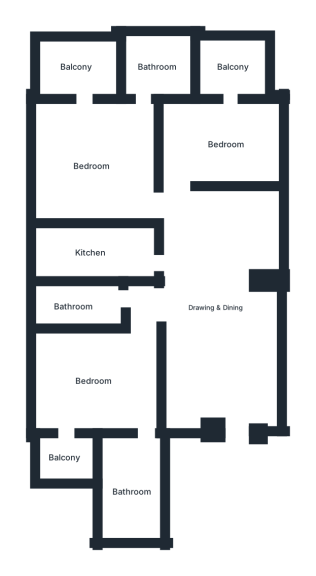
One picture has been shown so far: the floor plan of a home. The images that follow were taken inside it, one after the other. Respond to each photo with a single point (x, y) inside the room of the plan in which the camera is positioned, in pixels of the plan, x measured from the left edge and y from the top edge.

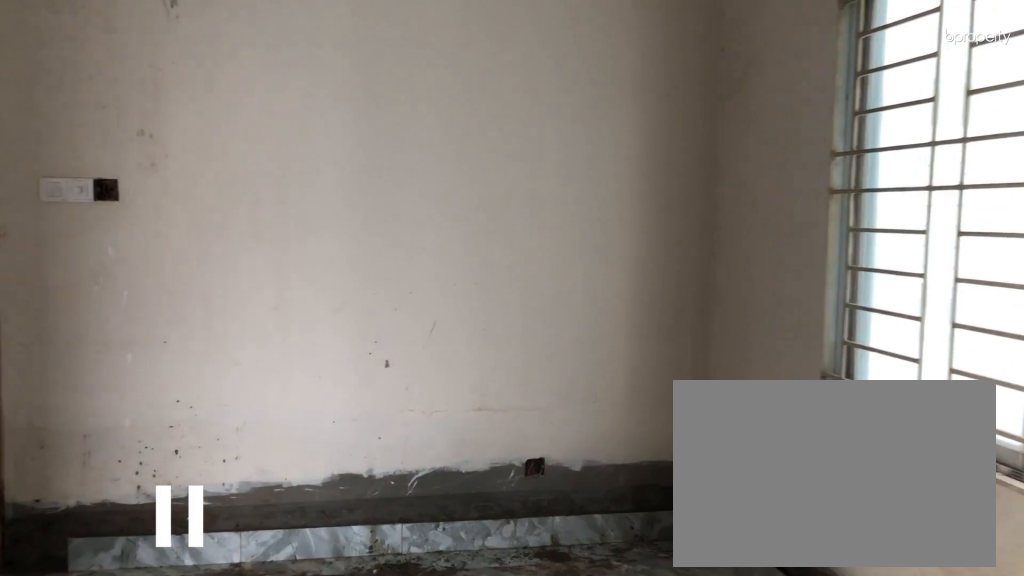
(215, 306)
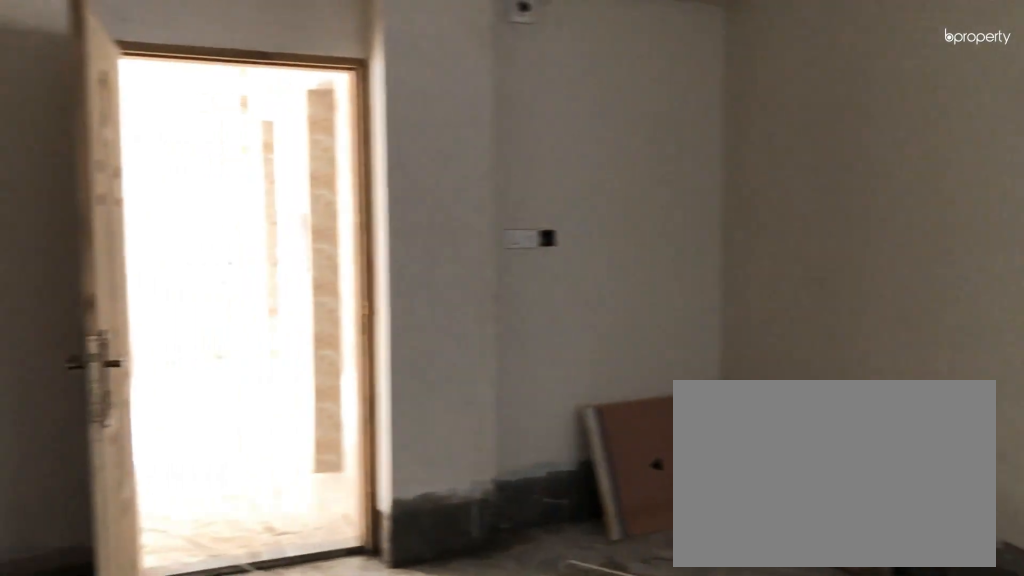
(215, 306)
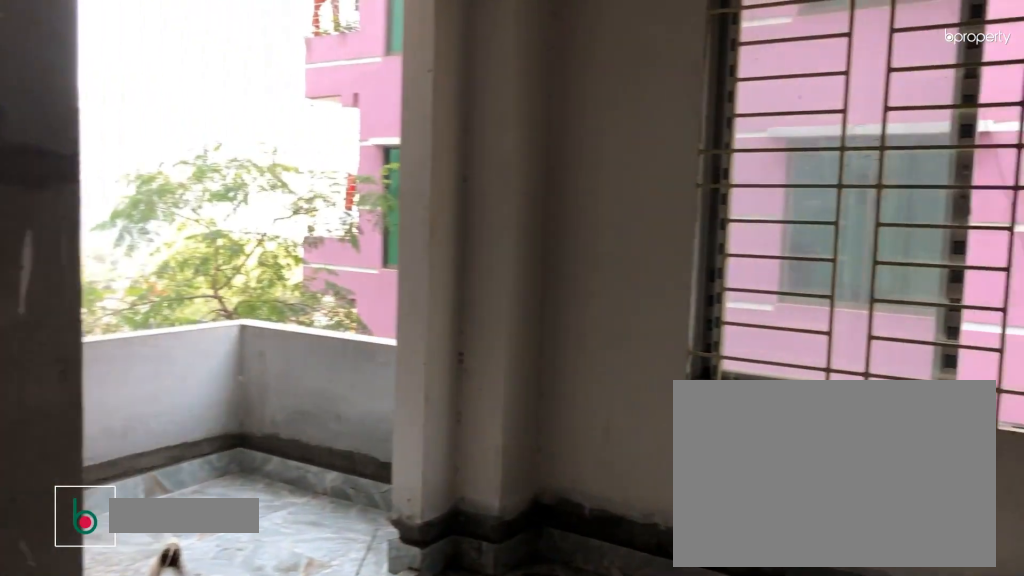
(92, 381)
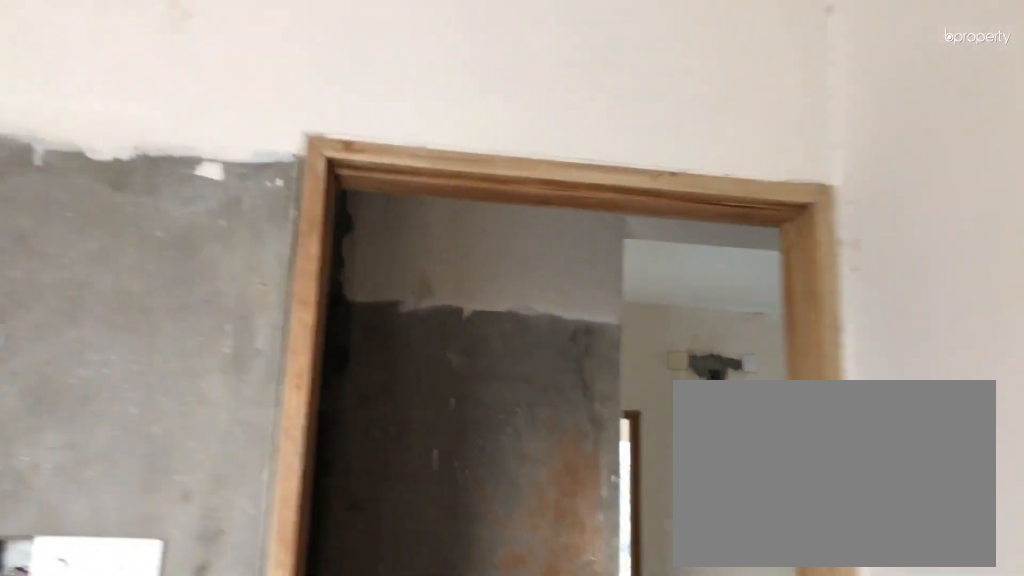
(92, 381)
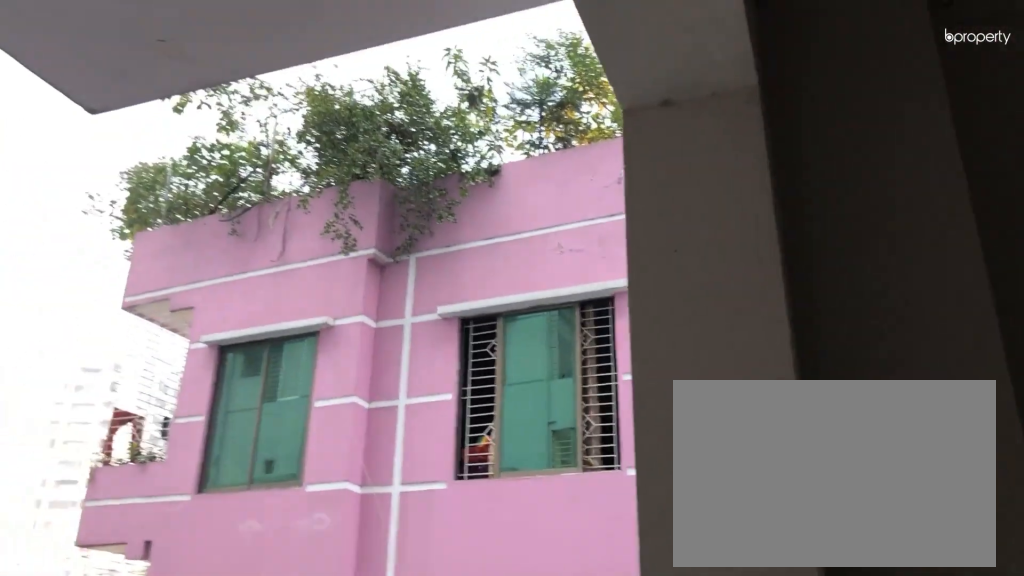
(66, 457)
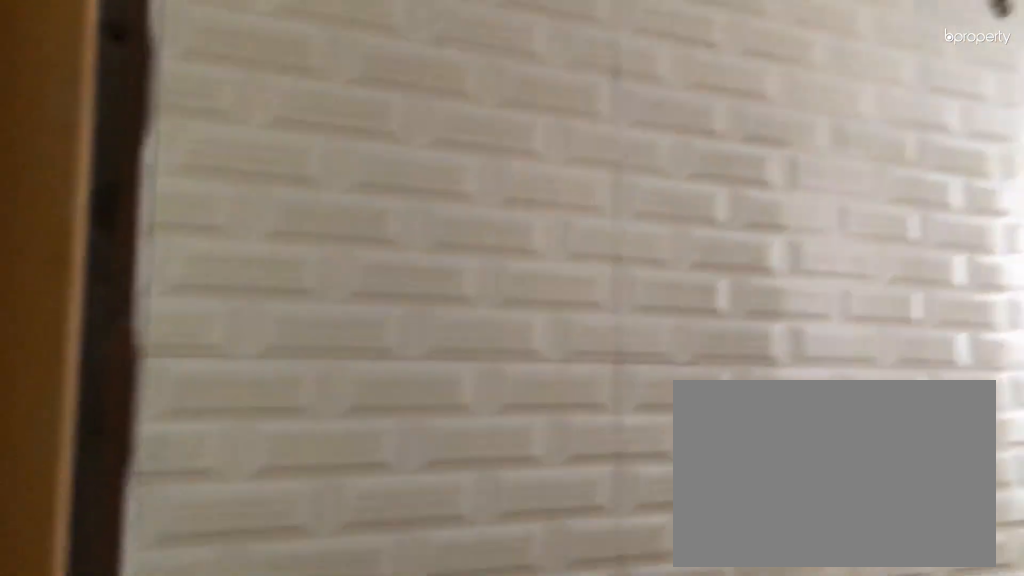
(73, 306)
